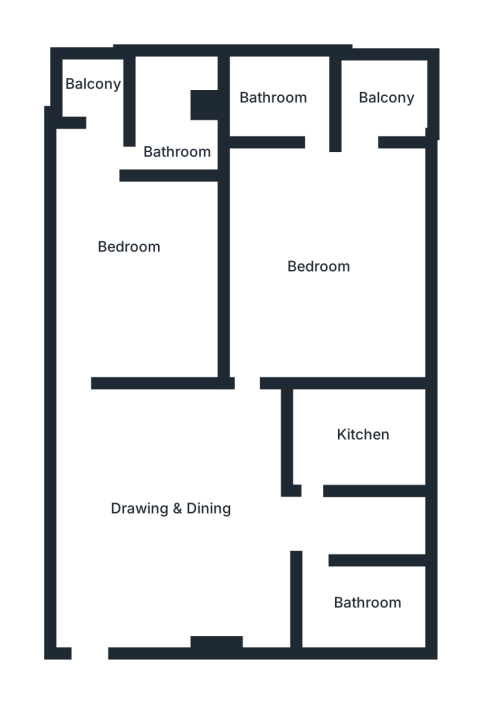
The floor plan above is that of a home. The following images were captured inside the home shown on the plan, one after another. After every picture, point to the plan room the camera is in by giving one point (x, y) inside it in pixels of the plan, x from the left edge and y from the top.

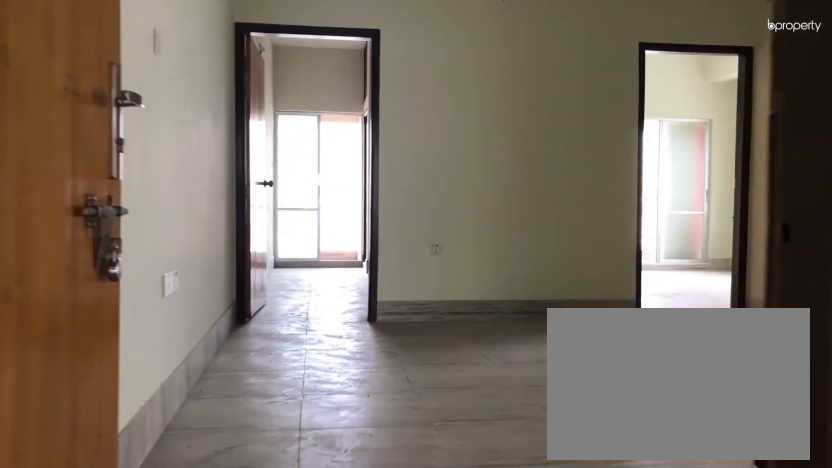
(106, 612)
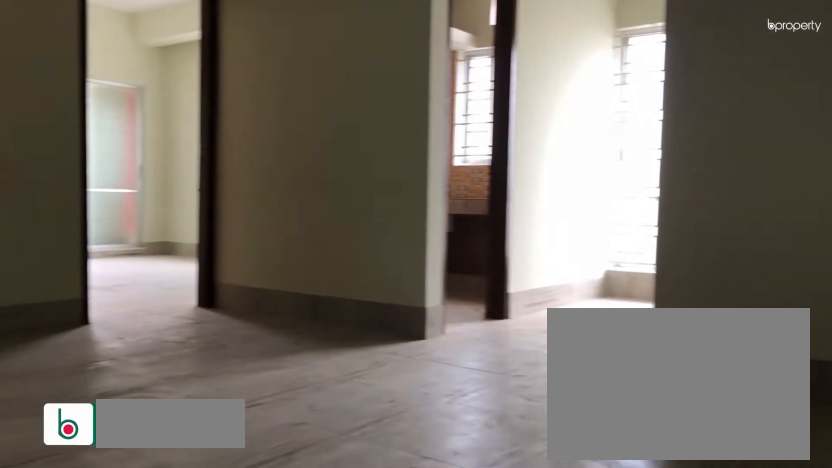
(170, 493)
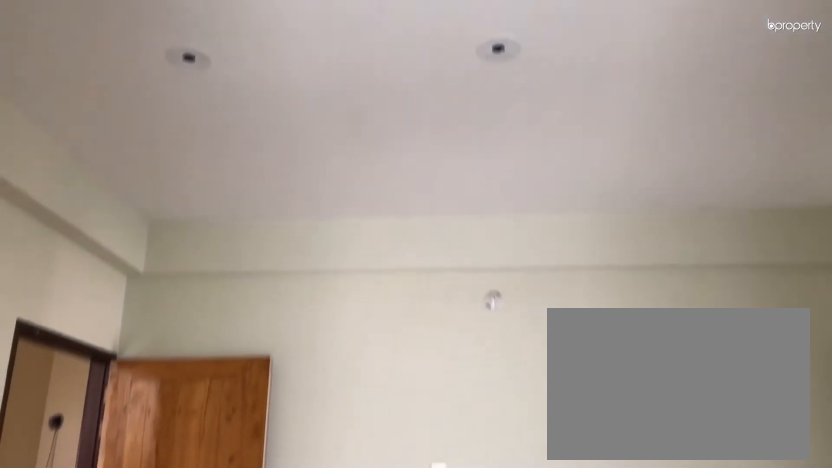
(170, 493)
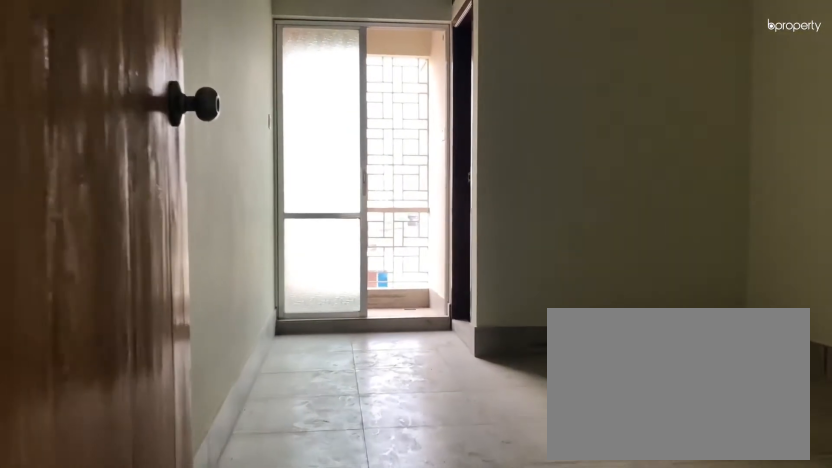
(88, 399)
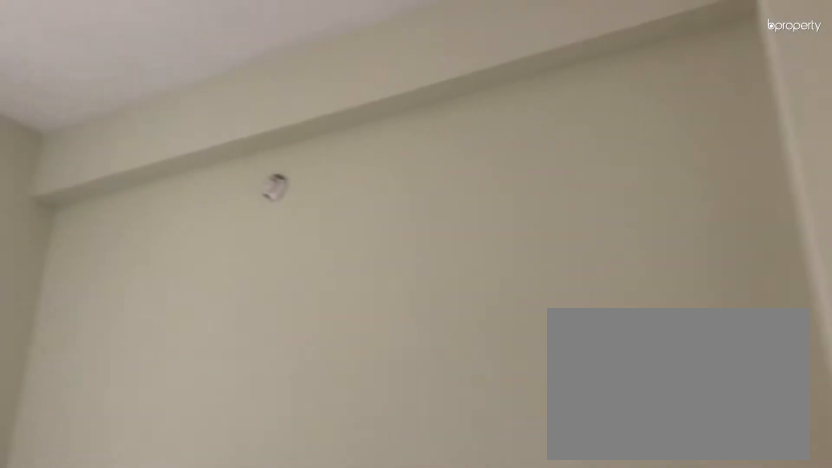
(125, 238)
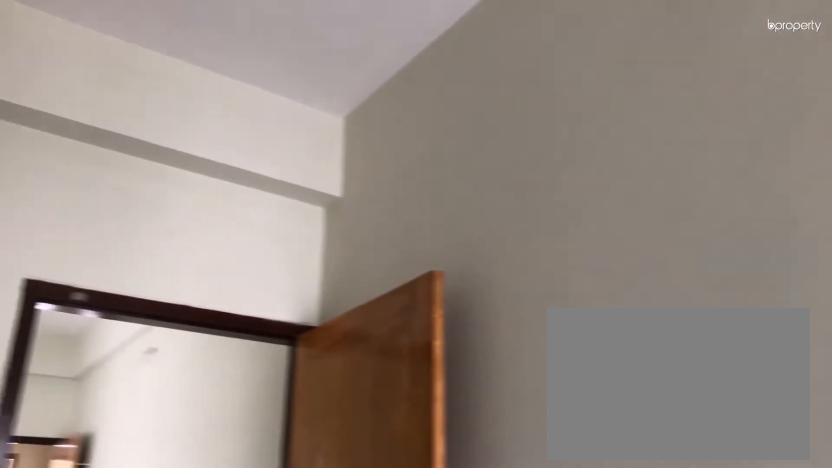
(116, 229)
